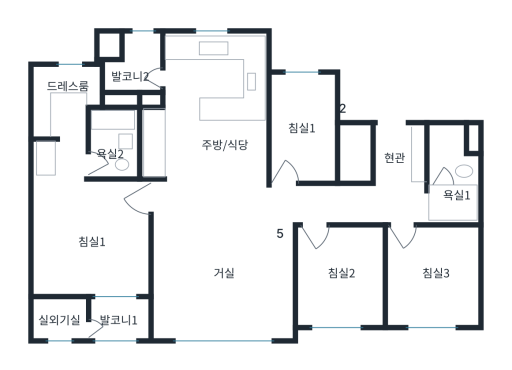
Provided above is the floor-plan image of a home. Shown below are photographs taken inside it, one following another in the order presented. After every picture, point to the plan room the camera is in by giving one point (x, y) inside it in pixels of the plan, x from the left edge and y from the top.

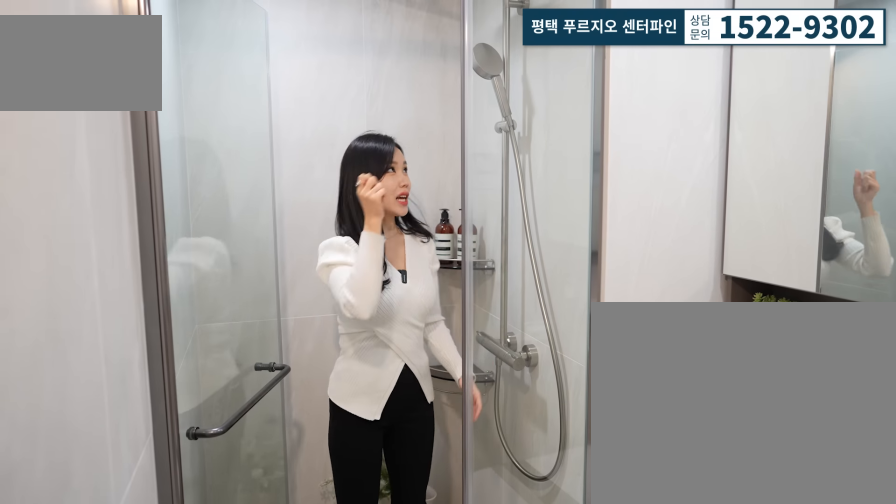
(463, 203)
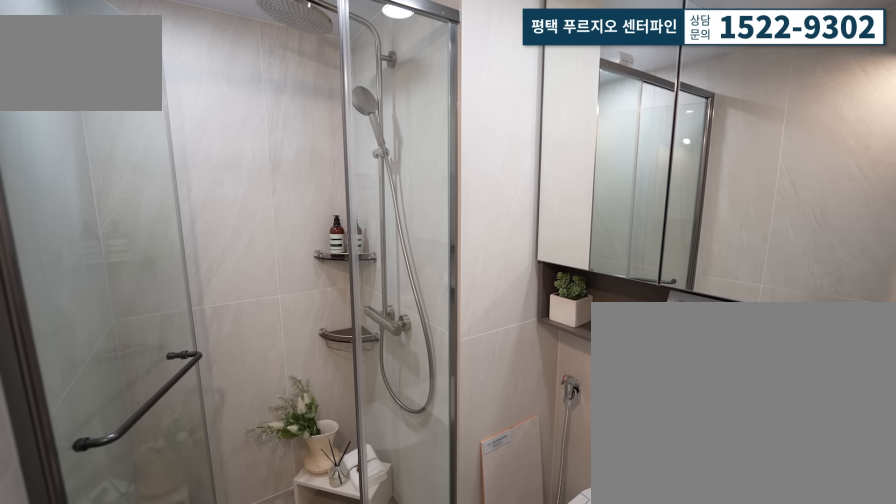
(444, 190)
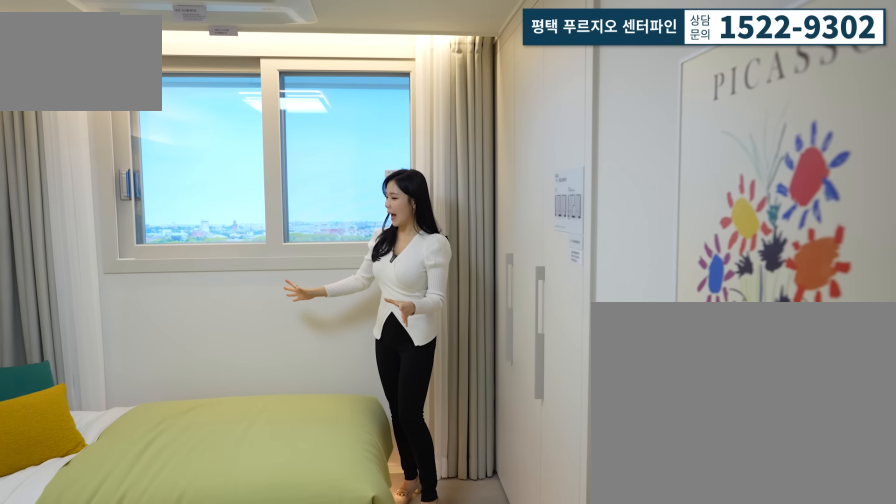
(434, 278)
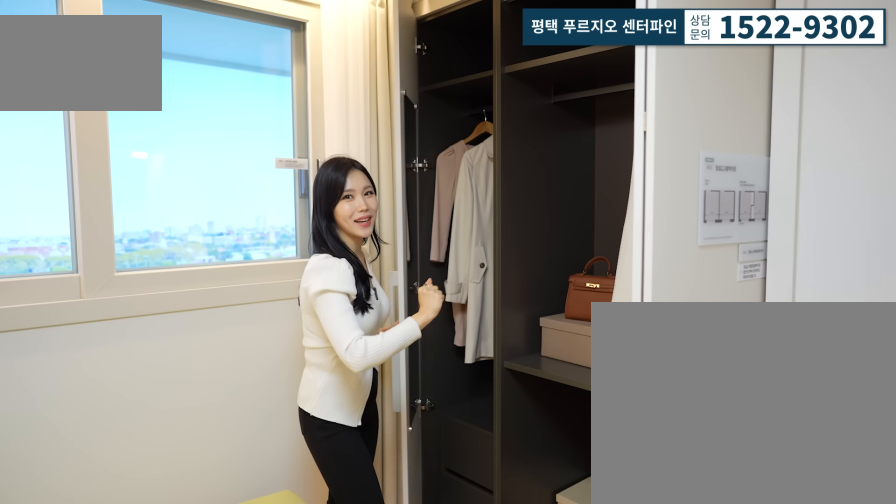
(434, 278)
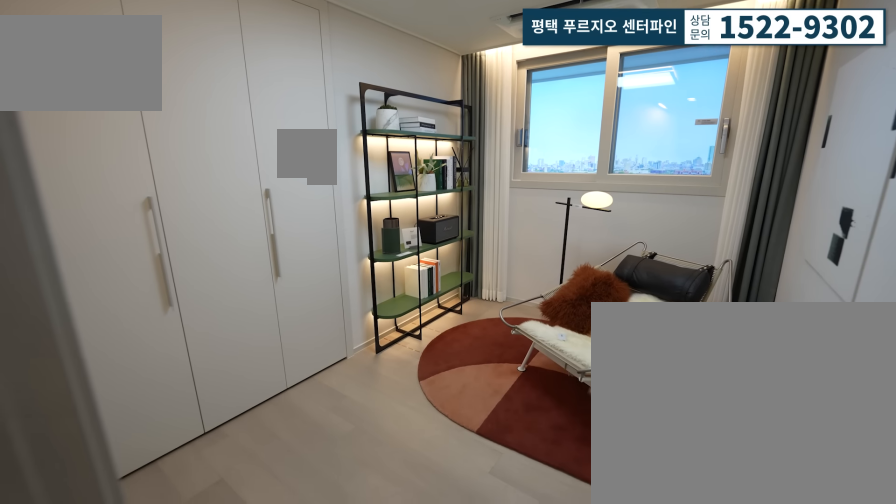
(342, 288)
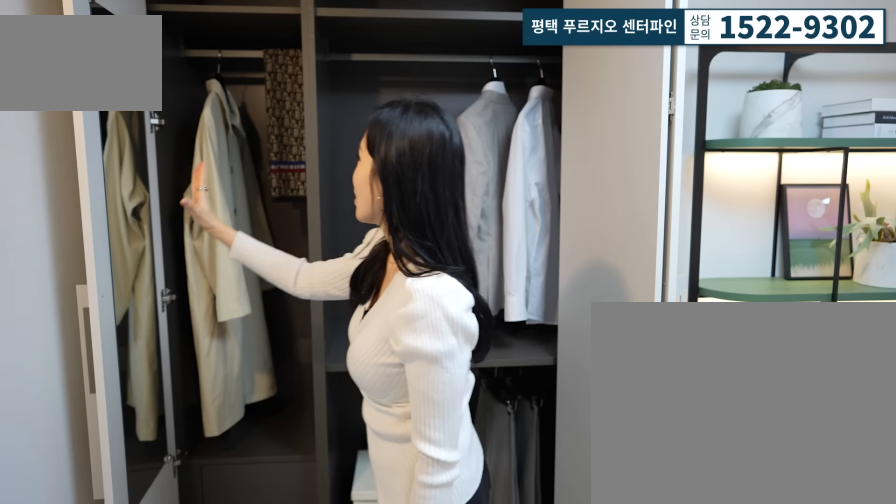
(343, 288)
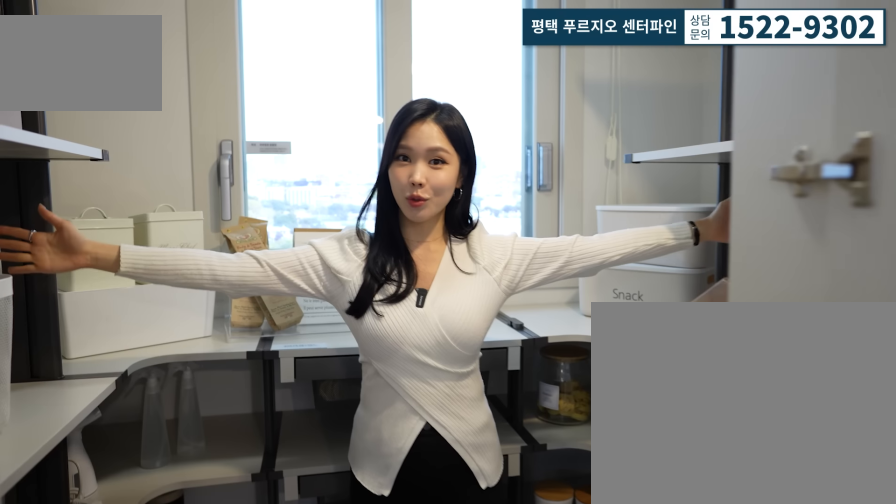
(301, 143)
